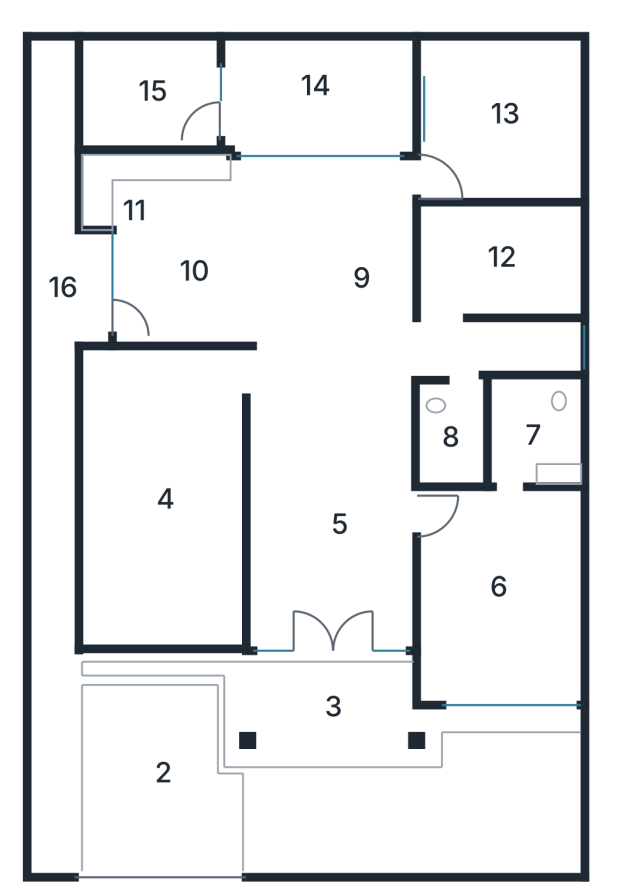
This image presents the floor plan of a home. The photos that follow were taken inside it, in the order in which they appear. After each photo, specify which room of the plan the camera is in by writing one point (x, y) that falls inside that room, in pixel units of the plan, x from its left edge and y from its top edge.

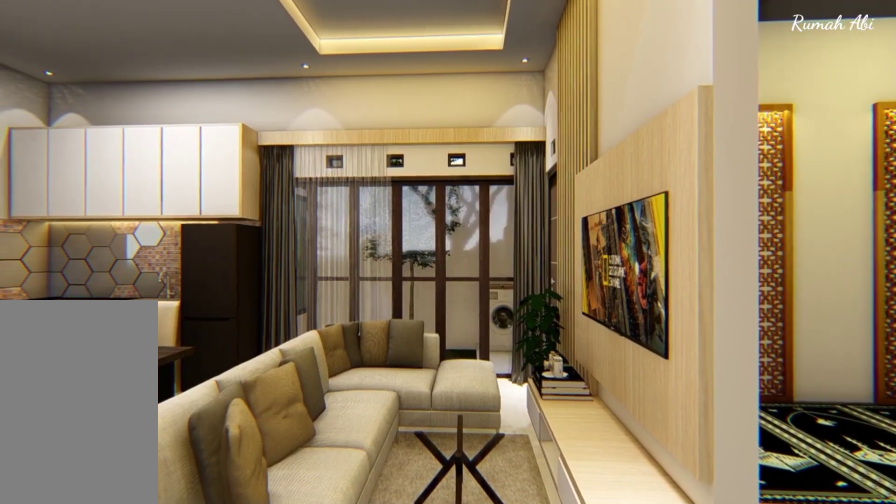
(314, 289)
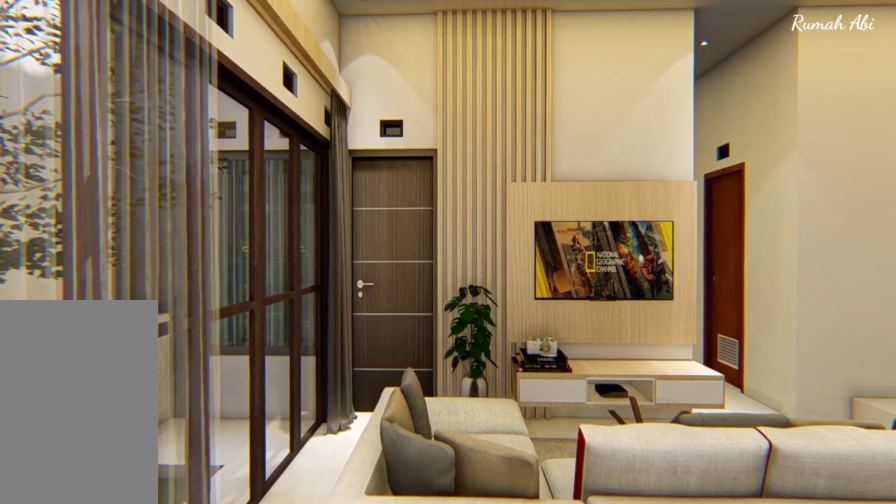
(310, 285)
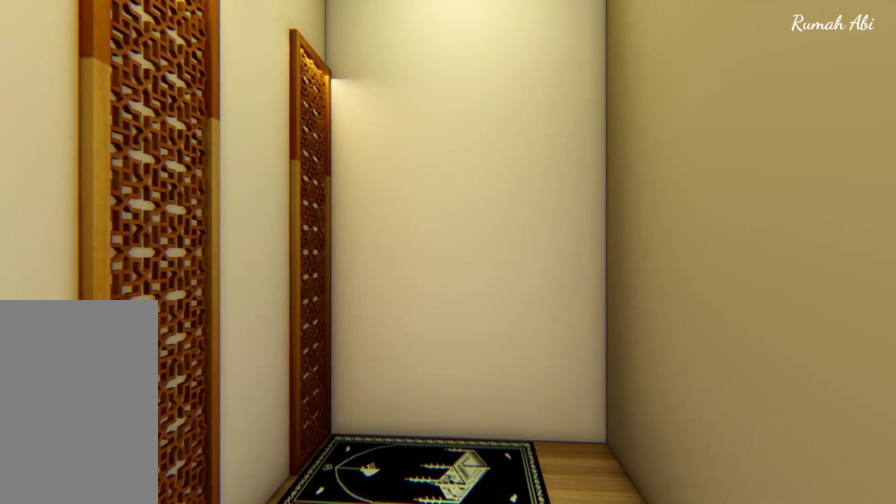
(513, 278)
